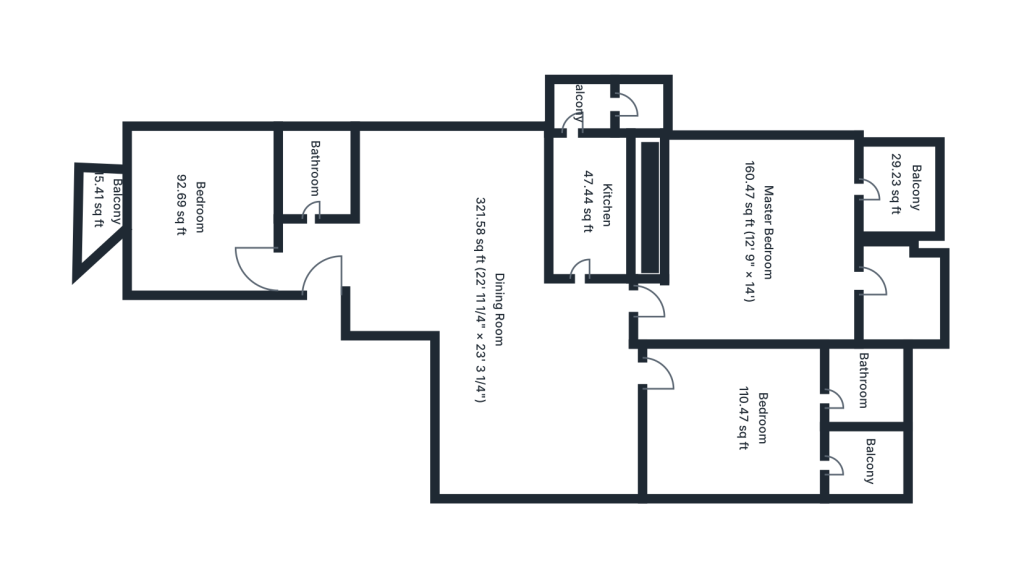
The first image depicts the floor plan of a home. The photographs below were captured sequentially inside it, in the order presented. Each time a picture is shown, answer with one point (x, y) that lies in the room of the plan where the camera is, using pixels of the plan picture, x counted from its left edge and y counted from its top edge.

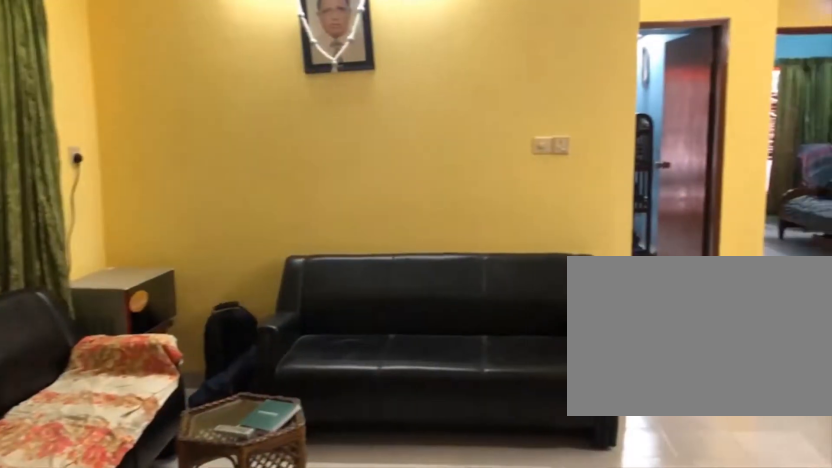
(336, 271)
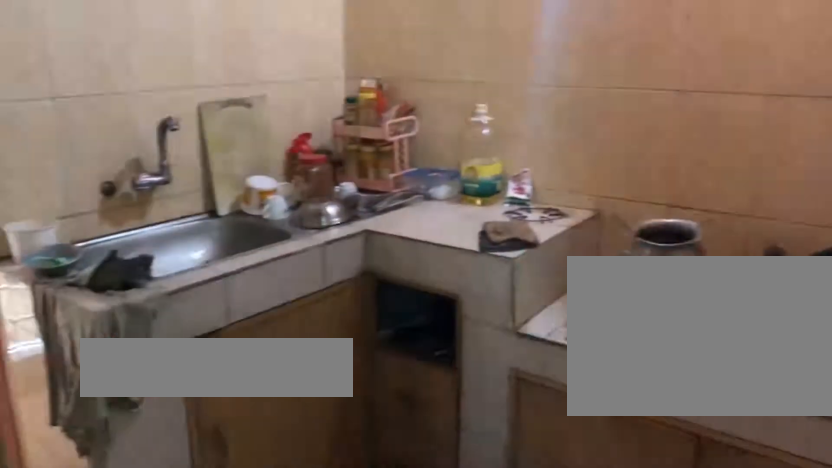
(590, 224)
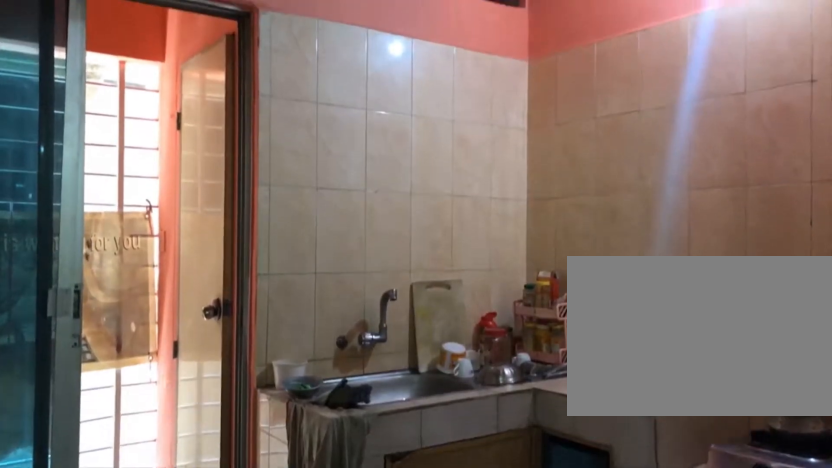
(589, 226)
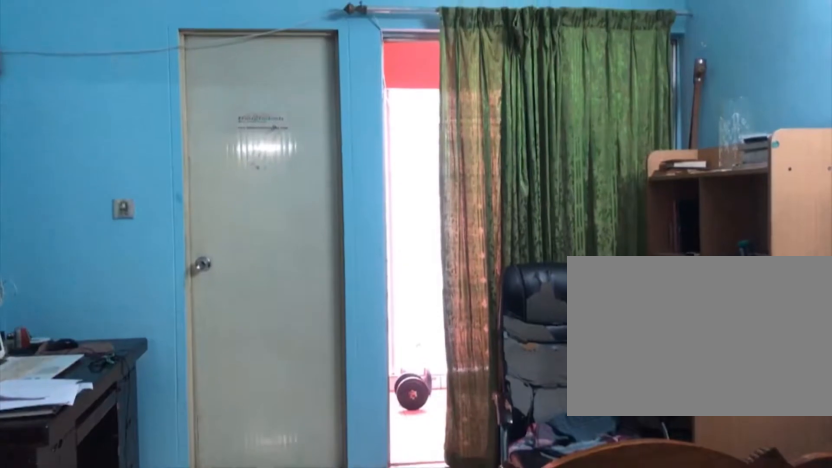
(740, 391)
